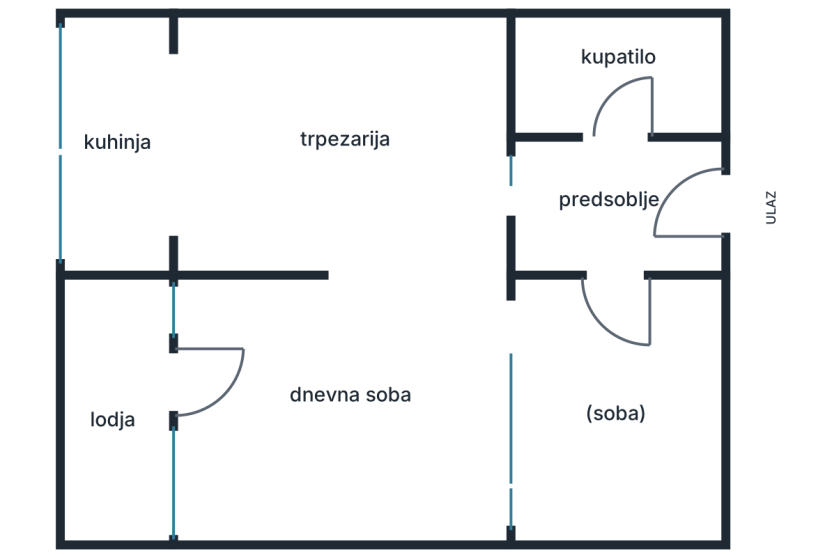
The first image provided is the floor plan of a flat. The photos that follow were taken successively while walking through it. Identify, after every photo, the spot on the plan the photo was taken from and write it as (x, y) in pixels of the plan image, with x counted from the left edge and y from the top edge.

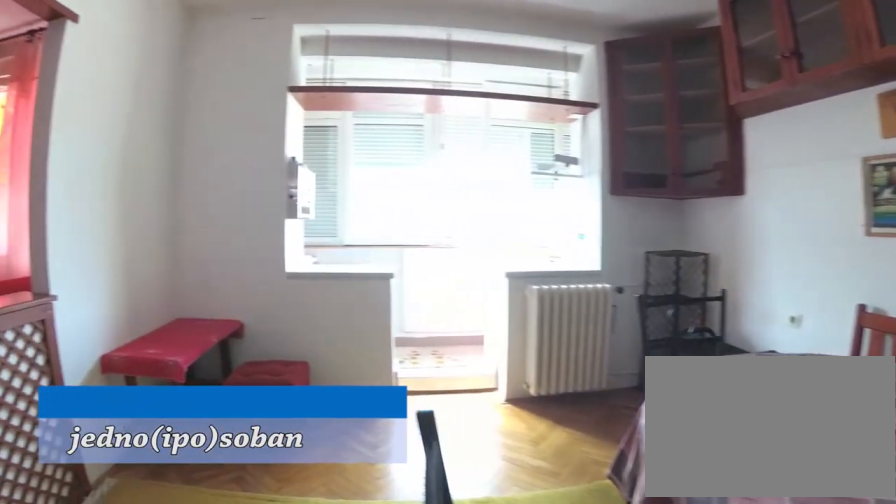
(517, 193)
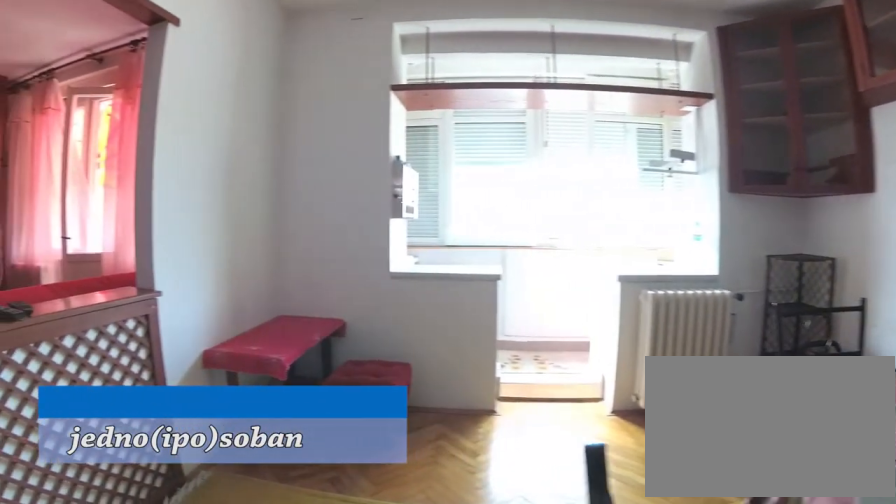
(495, 192)
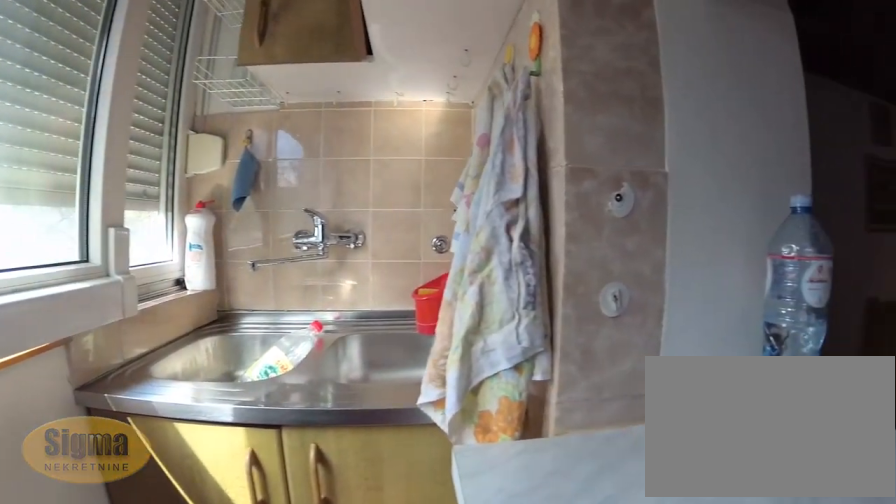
(123, 189)
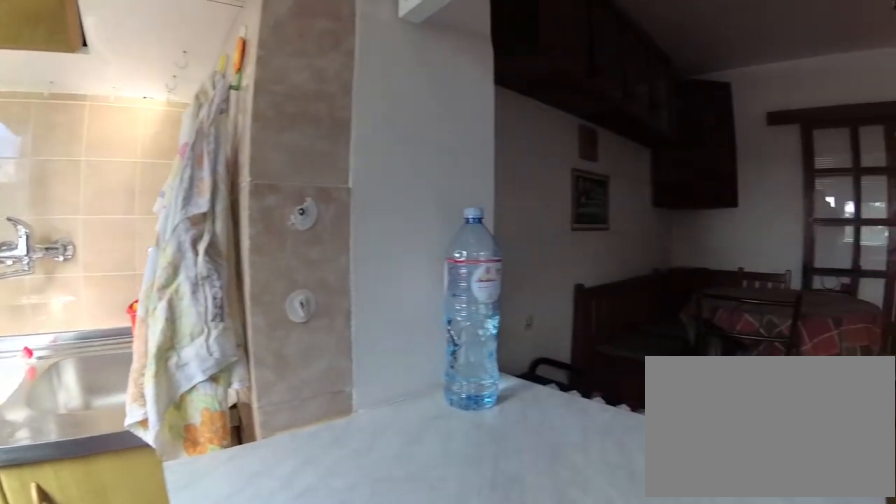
(114, 182)
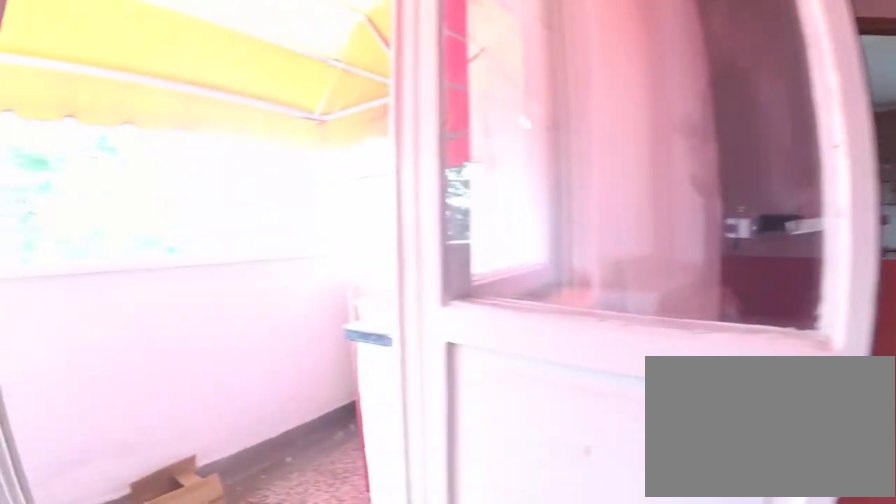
(221, 422)
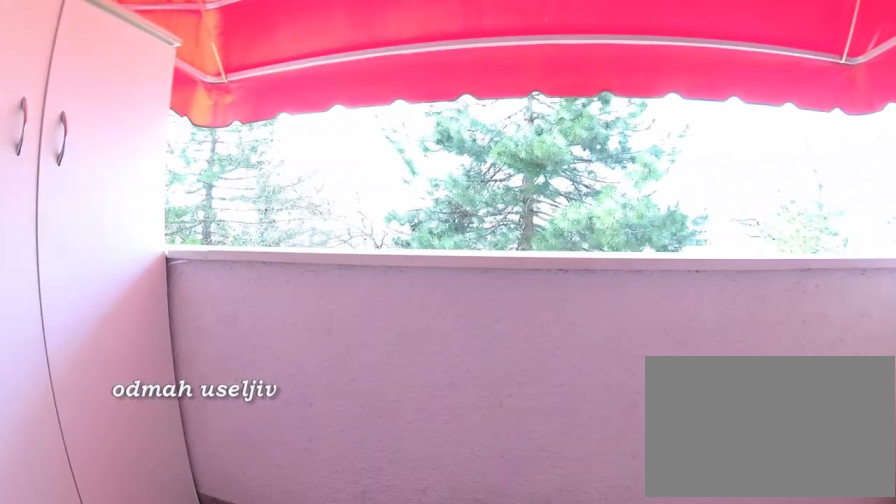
(181, 396)
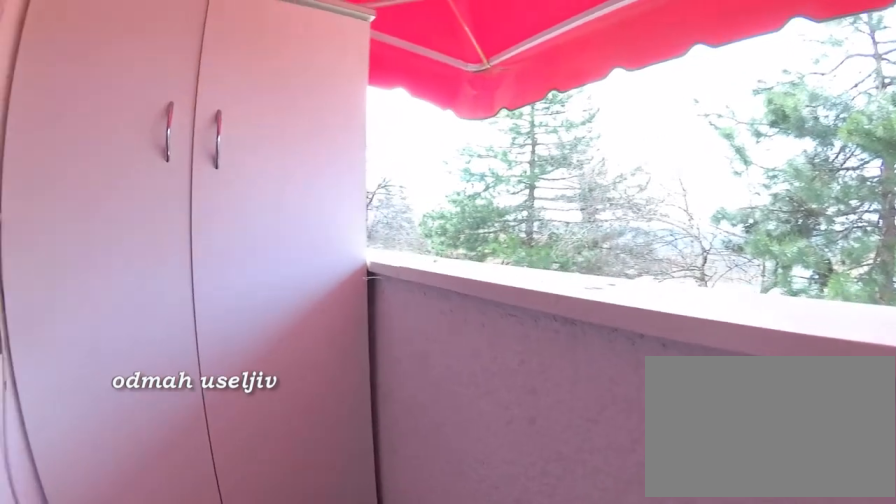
(151, 373)
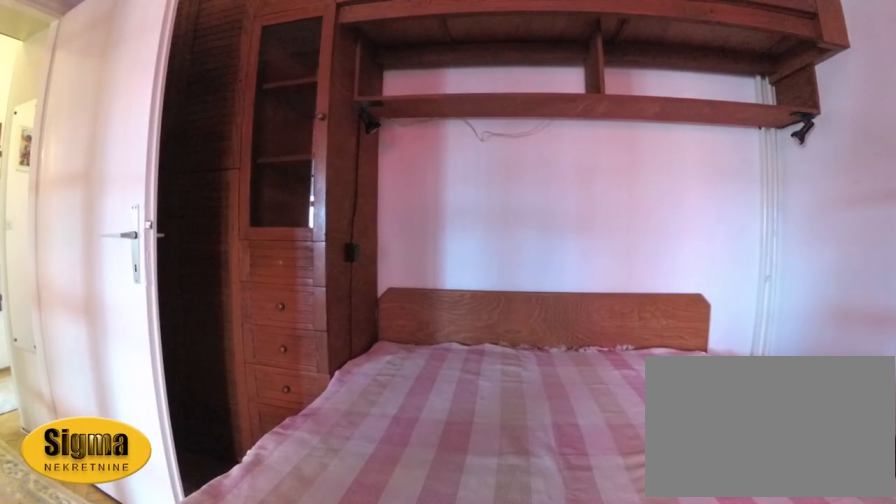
(496, 397)
